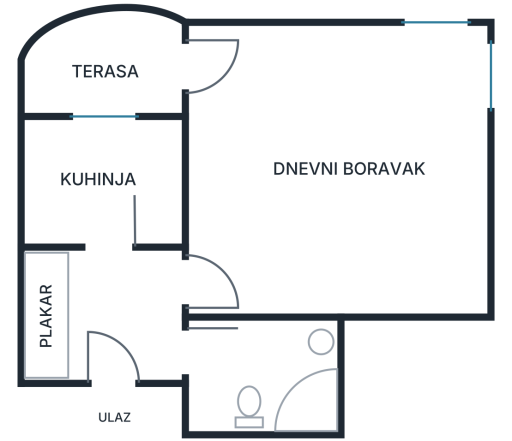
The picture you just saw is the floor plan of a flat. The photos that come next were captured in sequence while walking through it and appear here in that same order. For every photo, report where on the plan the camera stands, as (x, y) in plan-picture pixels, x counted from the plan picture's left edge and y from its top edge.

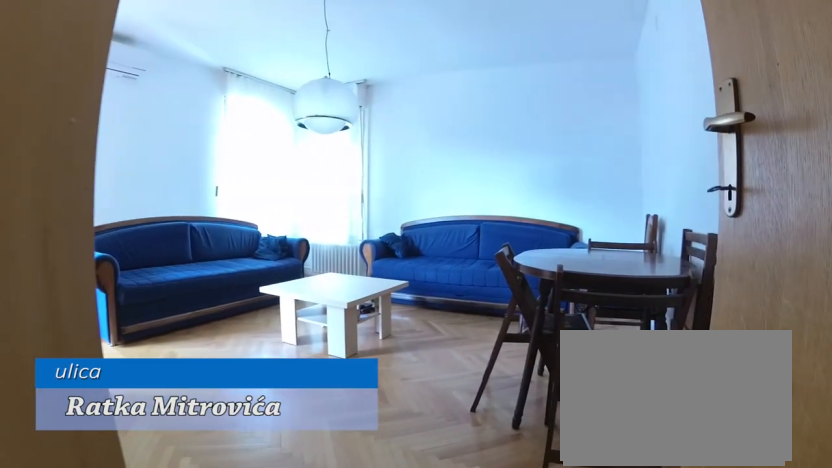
(189, 296)
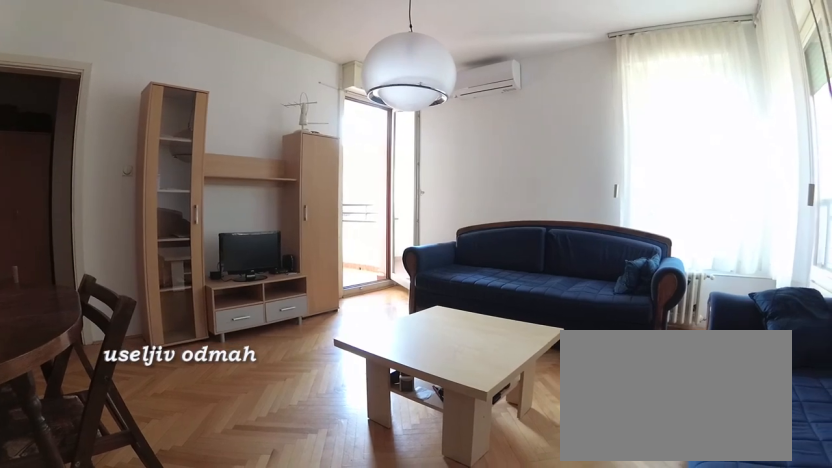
(418, 282)
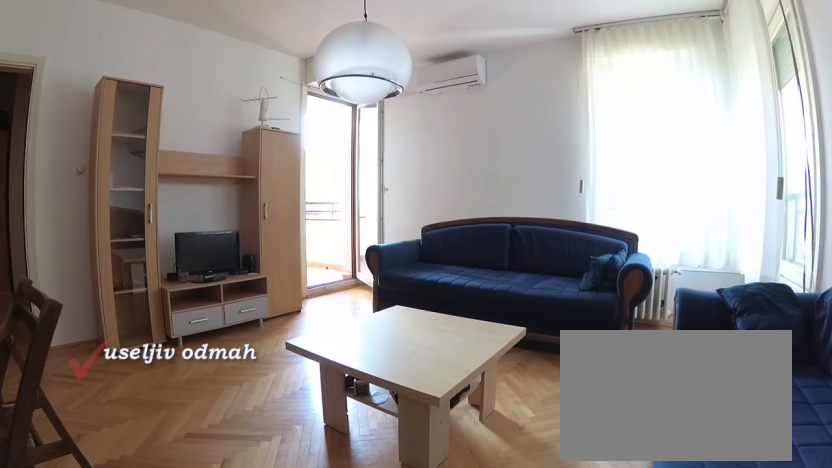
(429, 282)
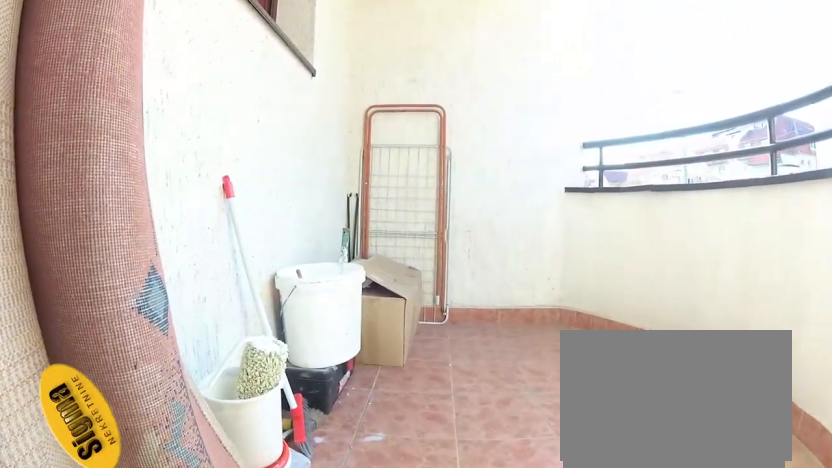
(207, 75)
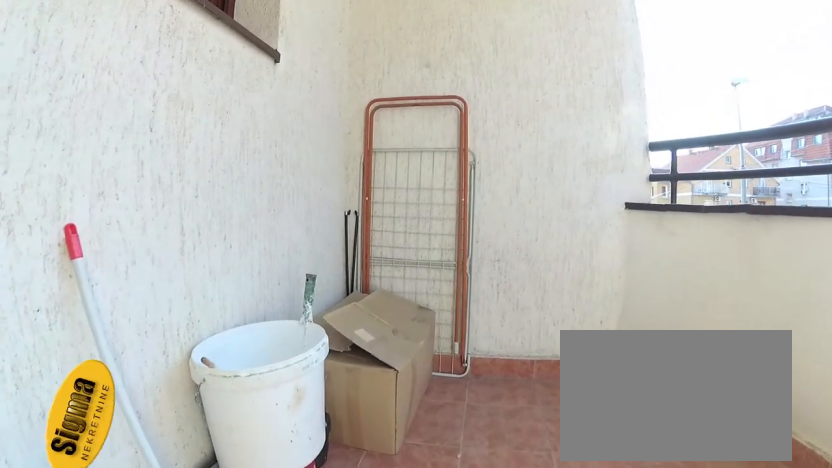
(166, 73)
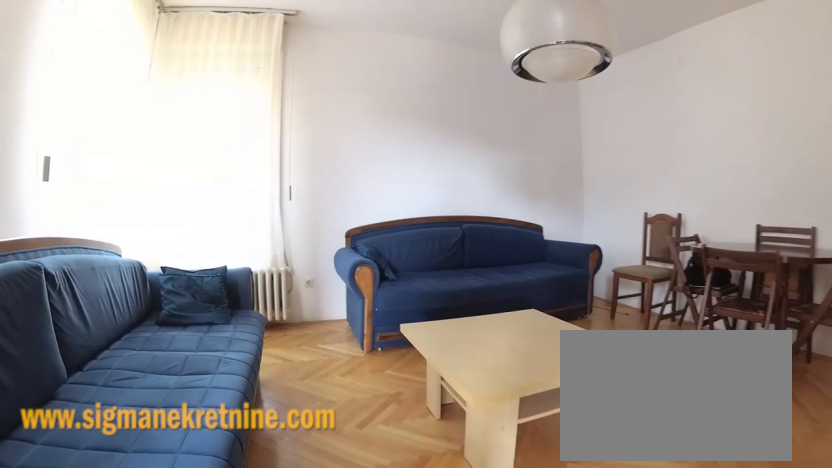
(261, 106)
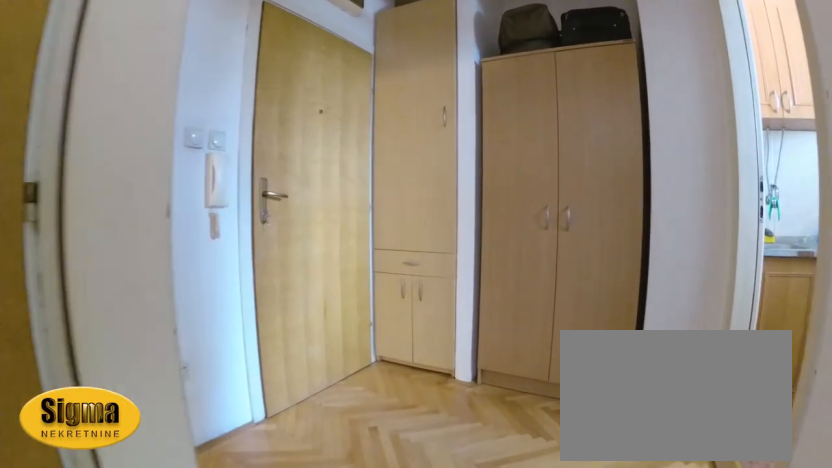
(235, 272)
